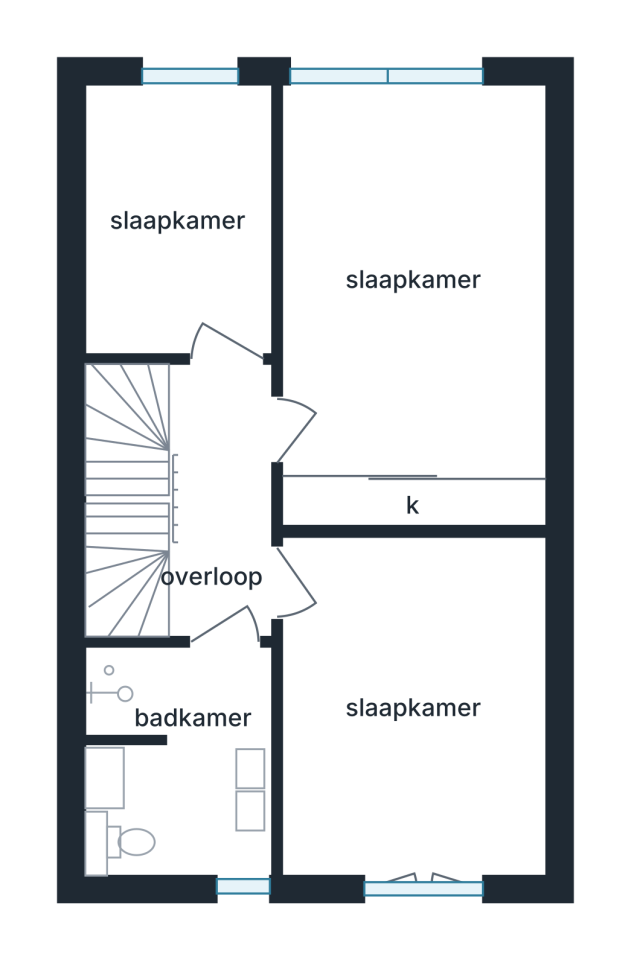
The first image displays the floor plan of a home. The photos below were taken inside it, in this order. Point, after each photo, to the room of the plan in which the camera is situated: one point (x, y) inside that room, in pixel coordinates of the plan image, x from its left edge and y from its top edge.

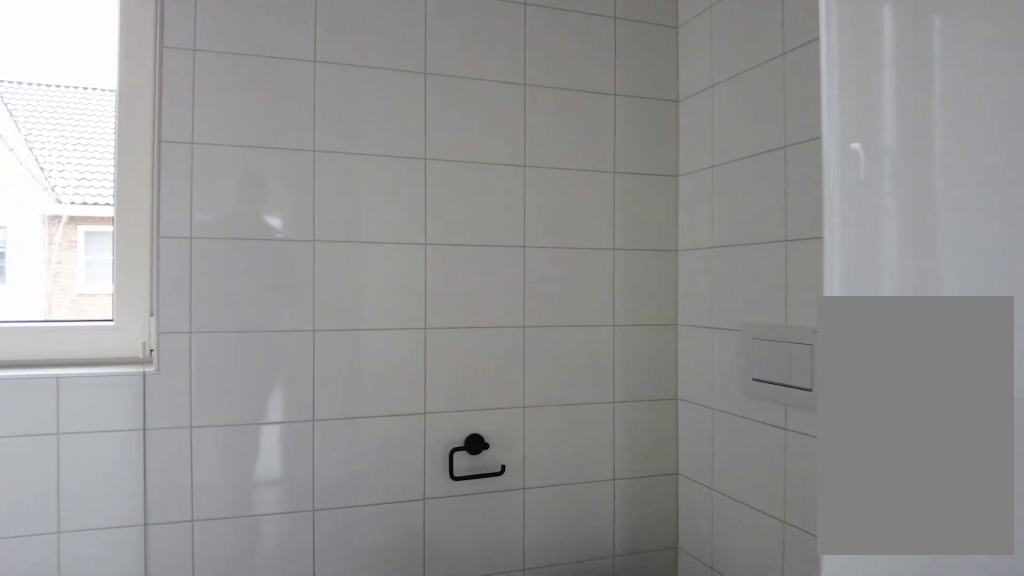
(179, 761)
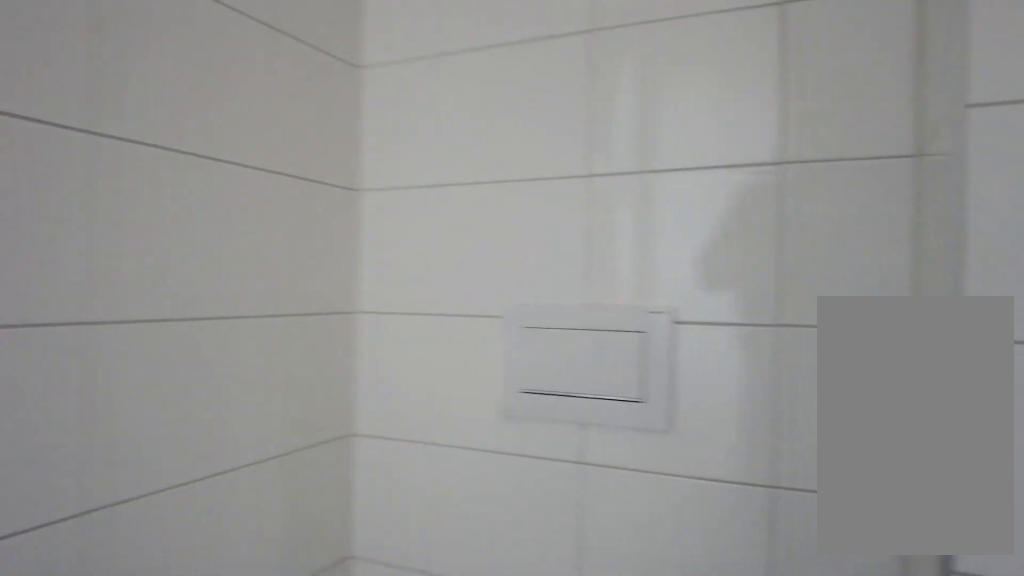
(179, 761)
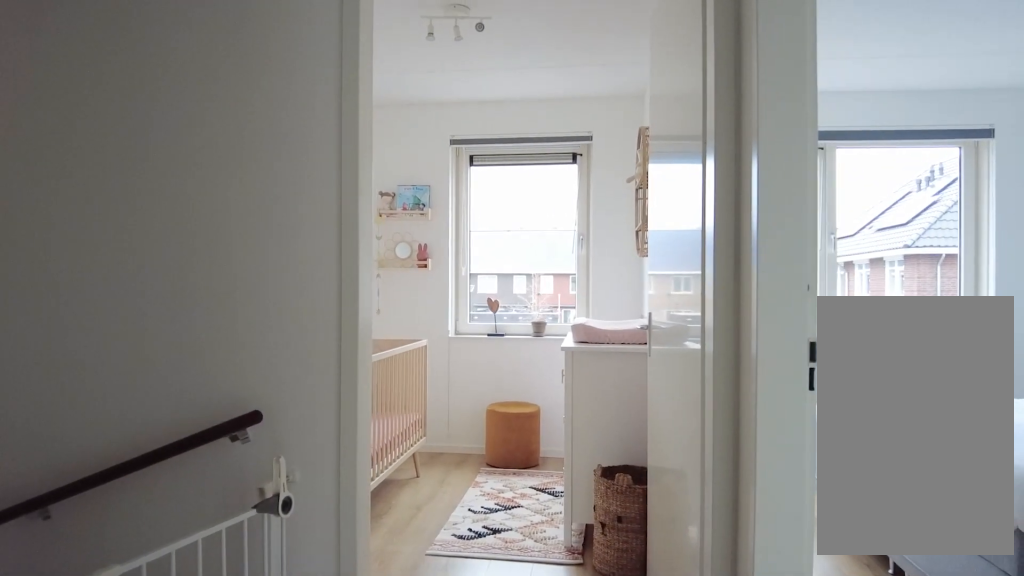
(219, 596)
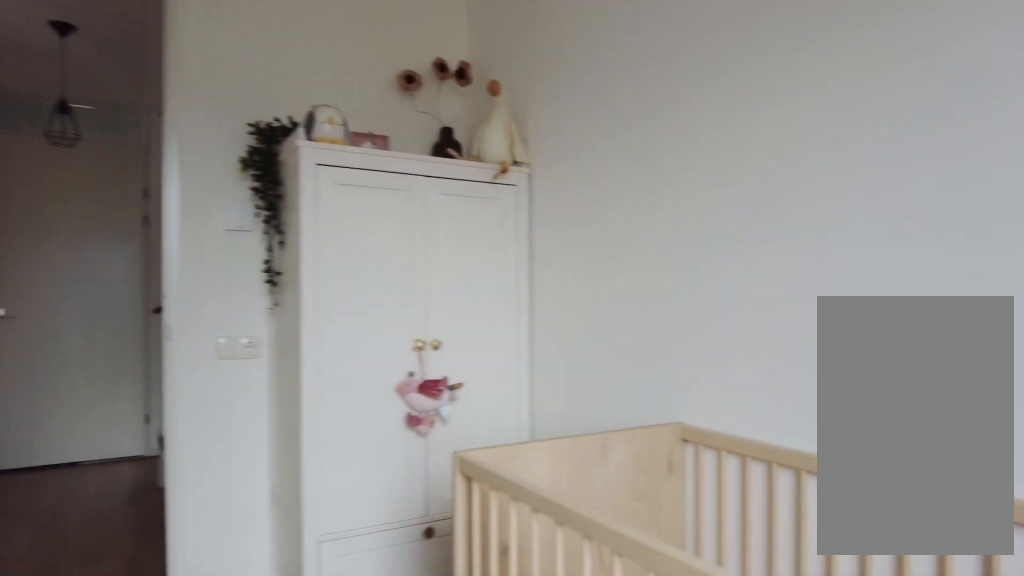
(178, 218)
